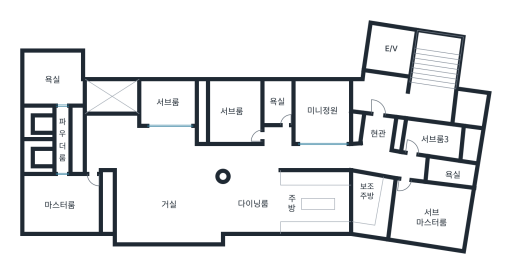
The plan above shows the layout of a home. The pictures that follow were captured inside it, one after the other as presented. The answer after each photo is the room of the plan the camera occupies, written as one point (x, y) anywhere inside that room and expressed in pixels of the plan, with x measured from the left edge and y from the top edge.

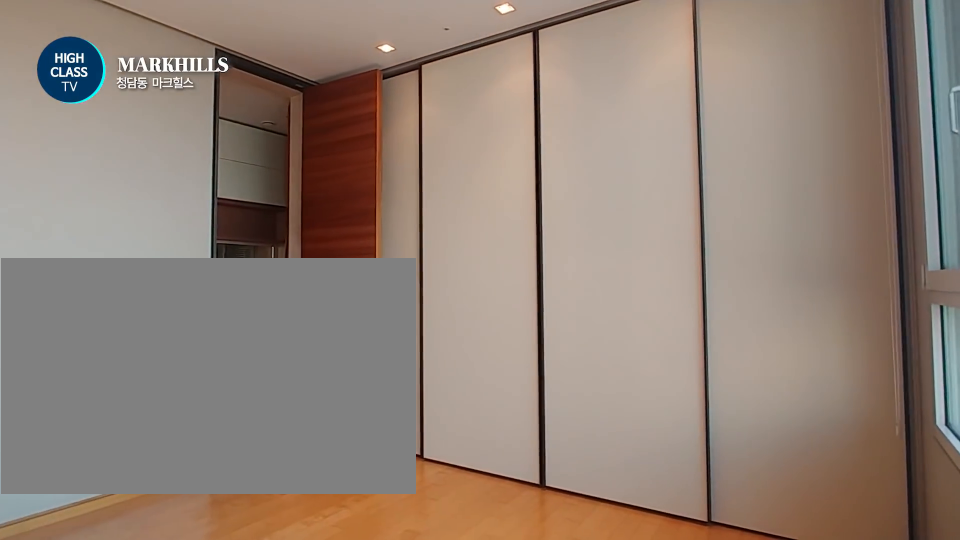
(431, 218)
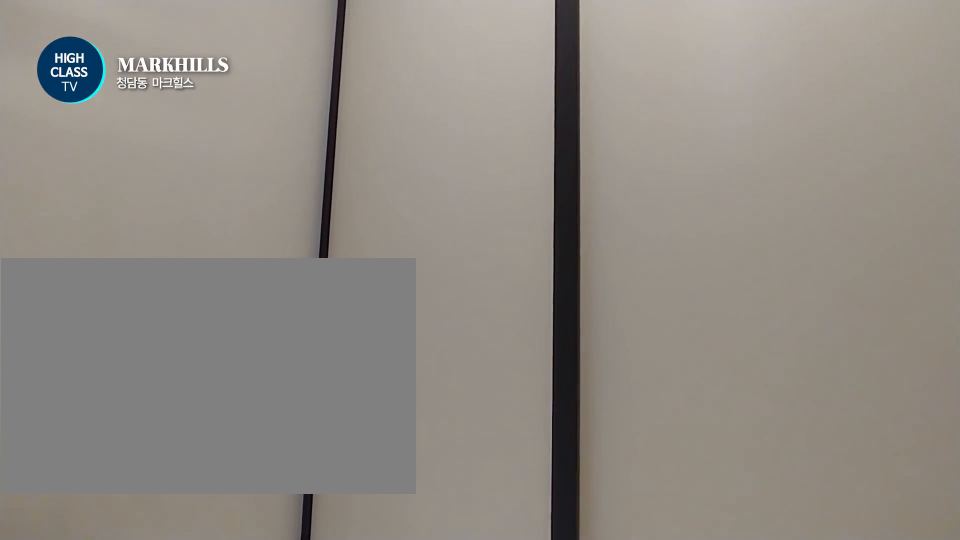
(433, 139)
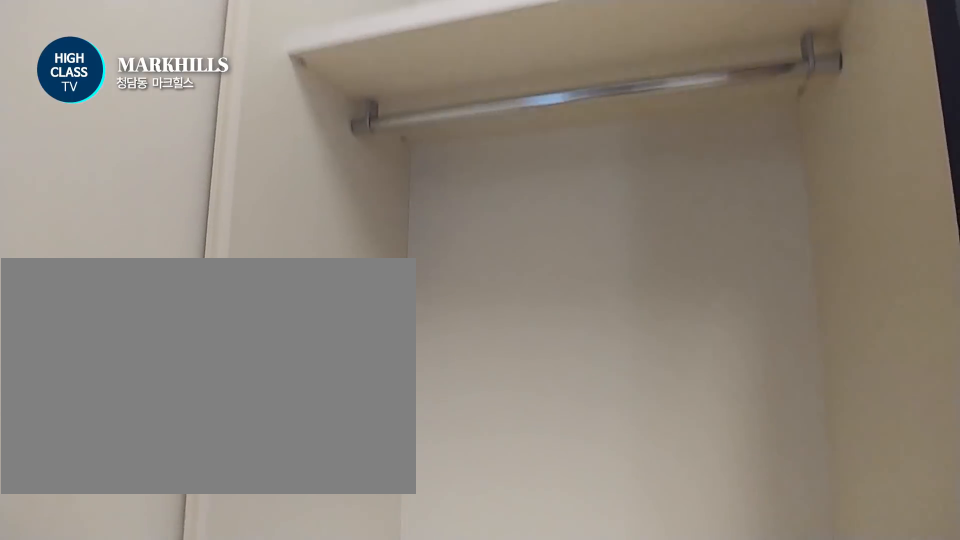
(433, 139)
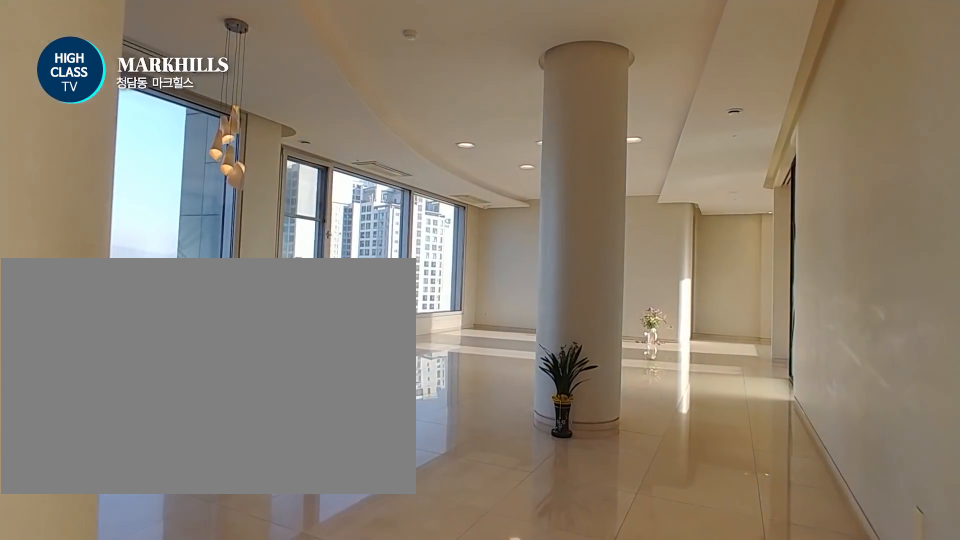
(158, 185)
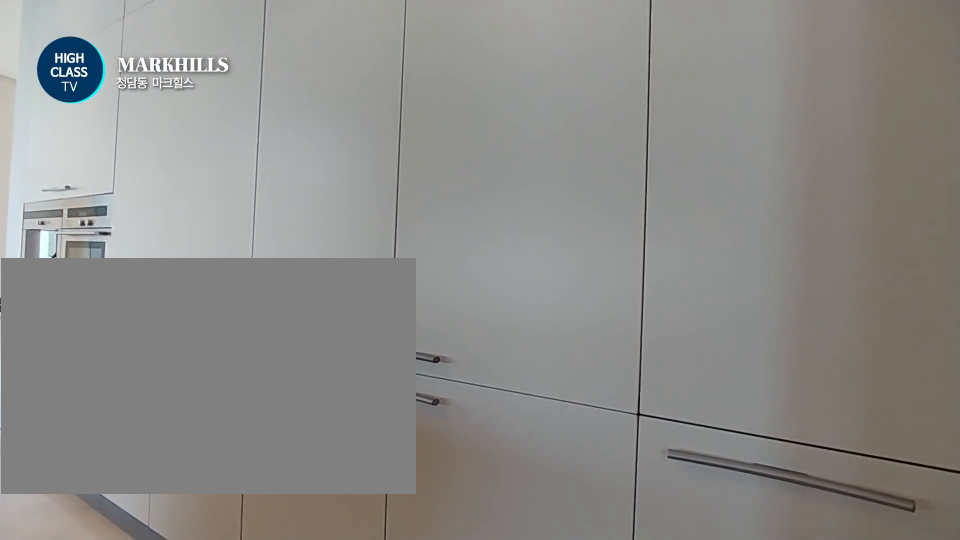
(286, 203)
